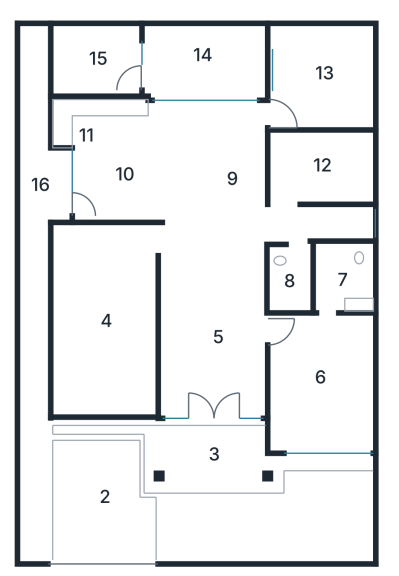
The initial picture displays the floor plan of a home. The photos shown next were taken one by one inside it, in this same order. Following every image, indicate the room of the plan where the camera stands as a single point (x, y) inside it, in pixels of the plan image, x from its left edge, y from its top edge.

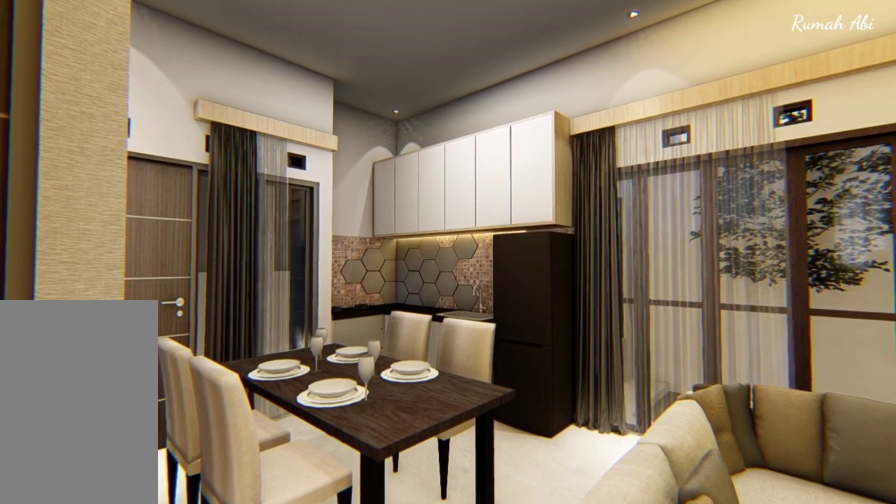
(203, 185)
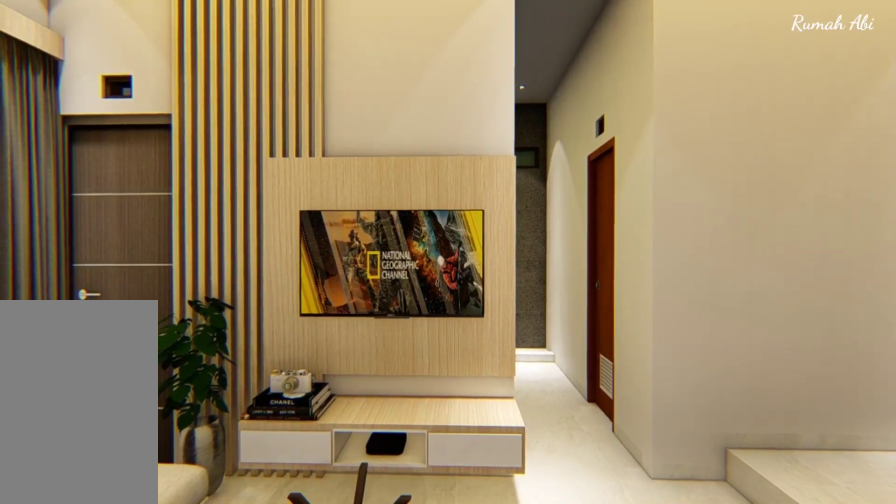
(198, 185)
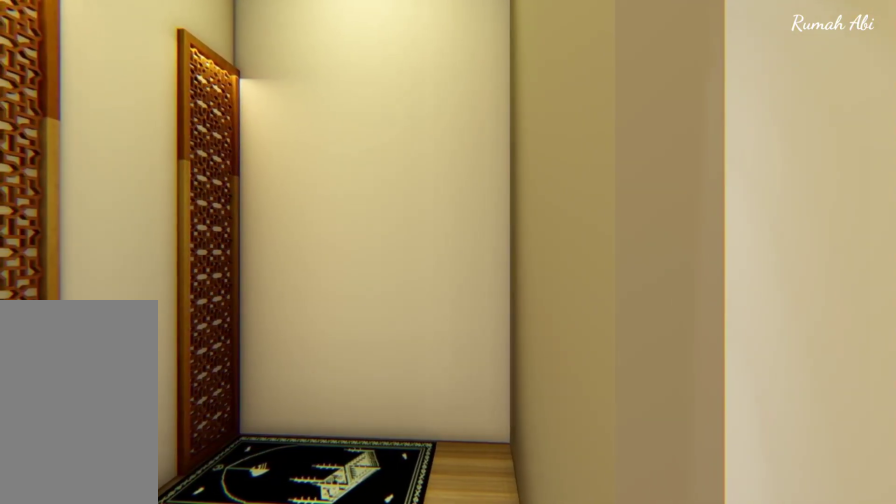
(329, 179)
